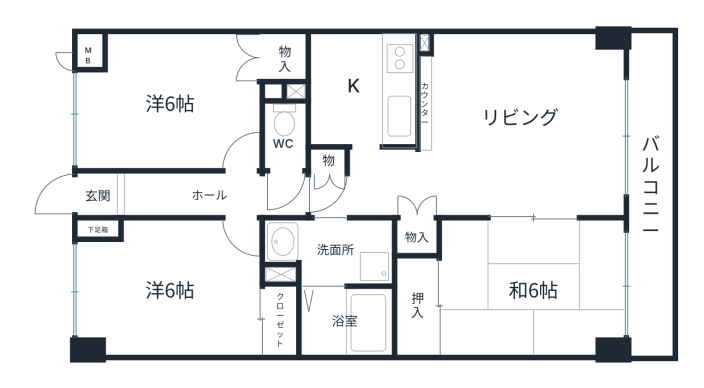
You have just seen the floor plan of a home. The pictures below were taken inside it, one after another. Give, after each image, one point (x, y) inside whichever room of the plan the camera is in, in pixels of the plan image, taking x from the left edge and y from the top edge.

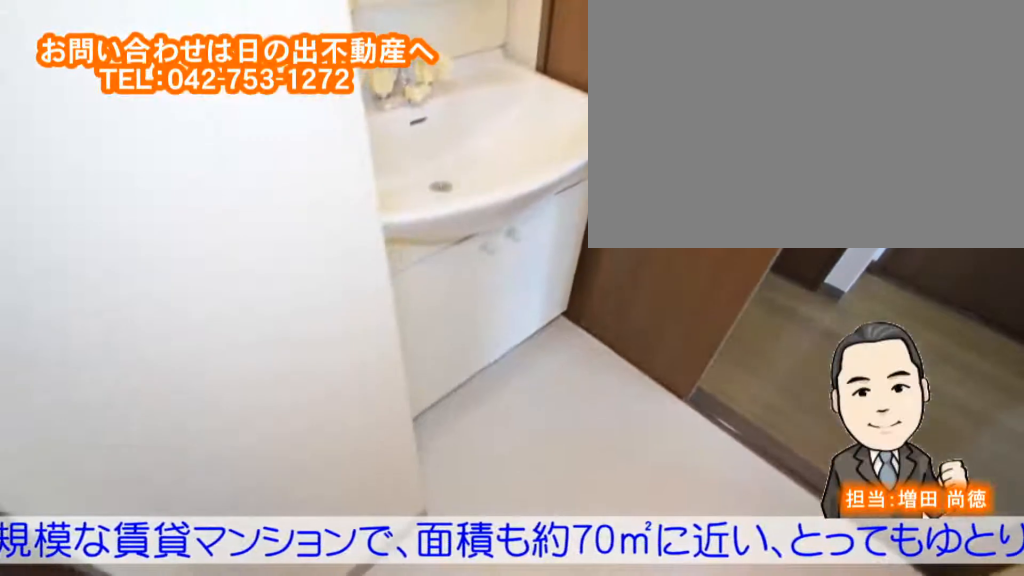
(354, 246)
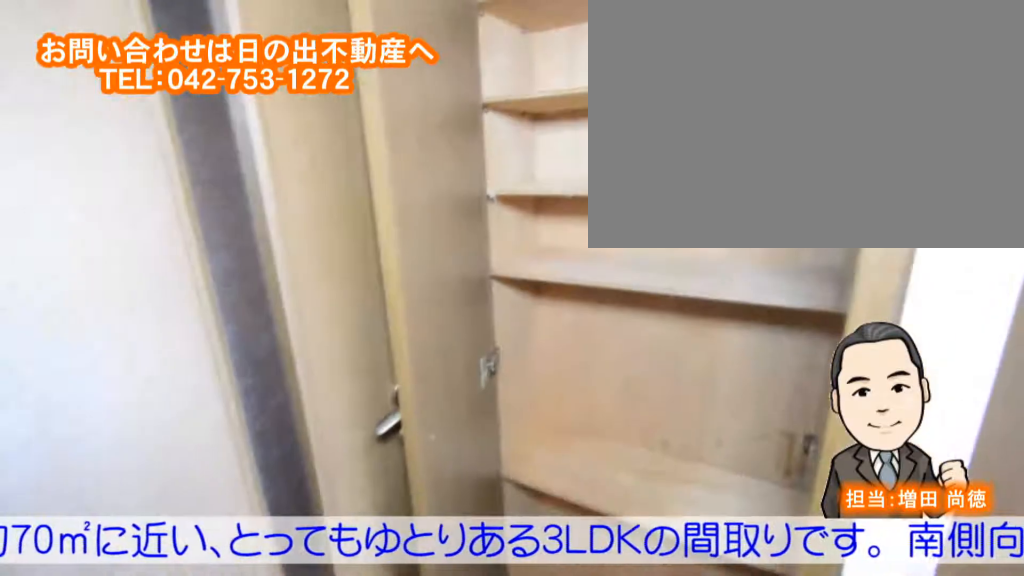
(333, 190)
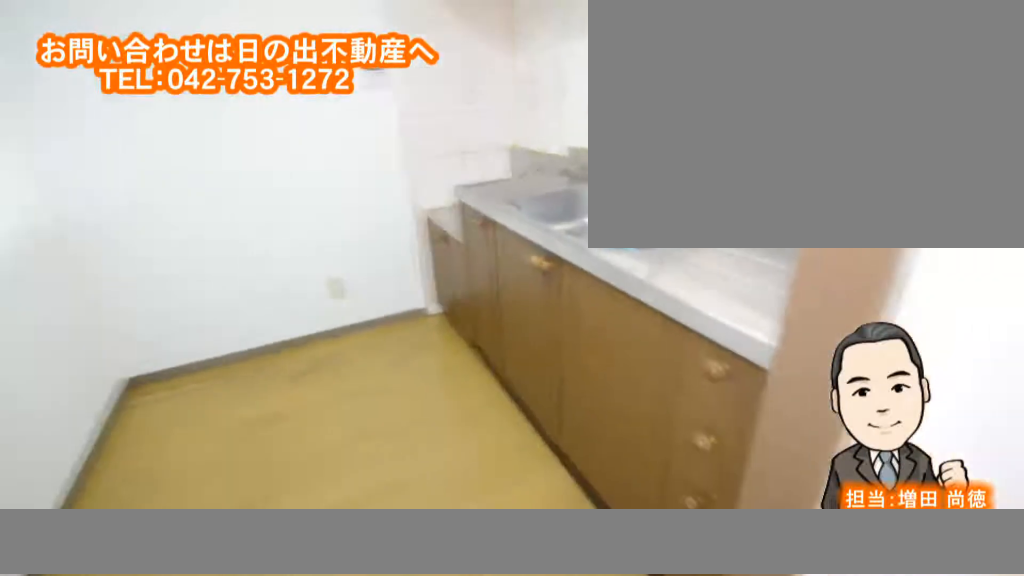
(349, 90)
